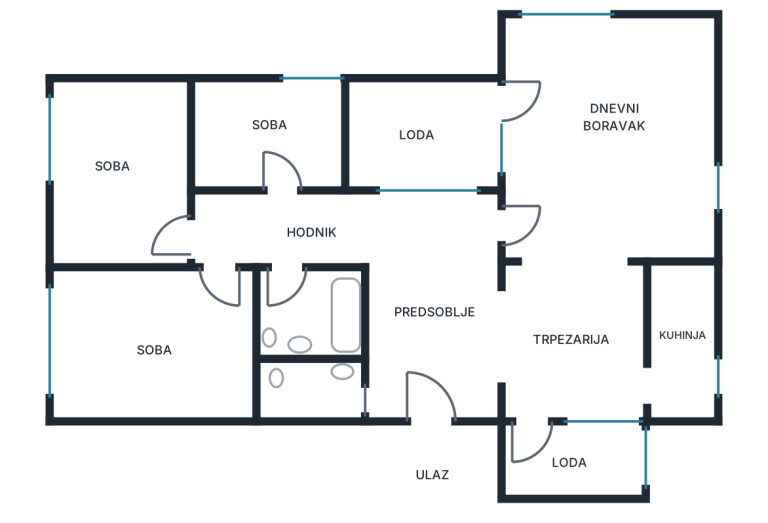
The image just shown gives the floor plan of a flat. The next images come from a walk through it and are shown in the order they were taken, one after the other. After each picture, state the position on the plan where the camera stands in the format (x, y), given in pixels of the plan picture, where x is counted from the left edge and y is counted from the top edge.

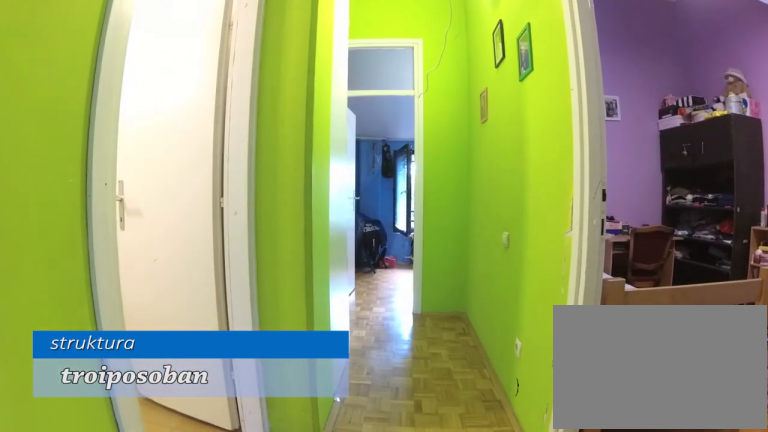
(356, 232)
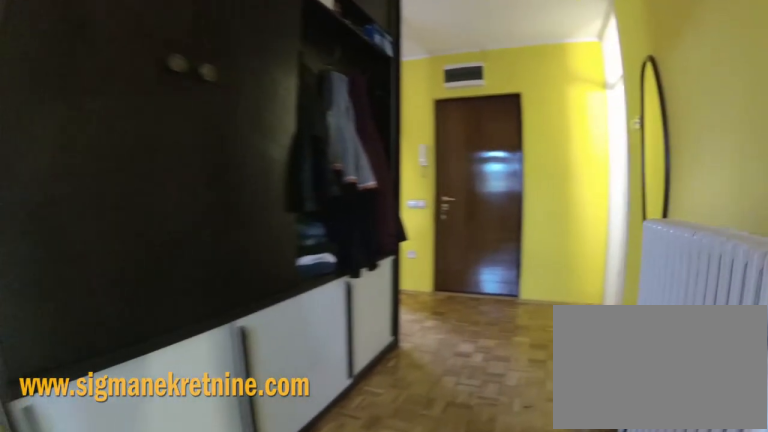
(419, 228)
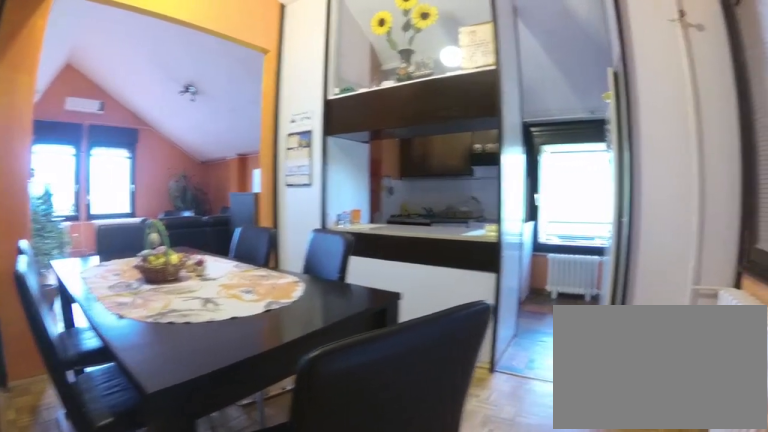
(512, 391)
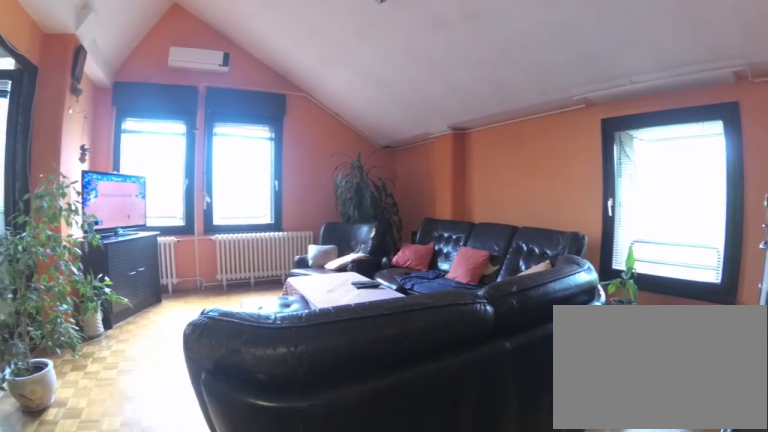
(605, 264)
